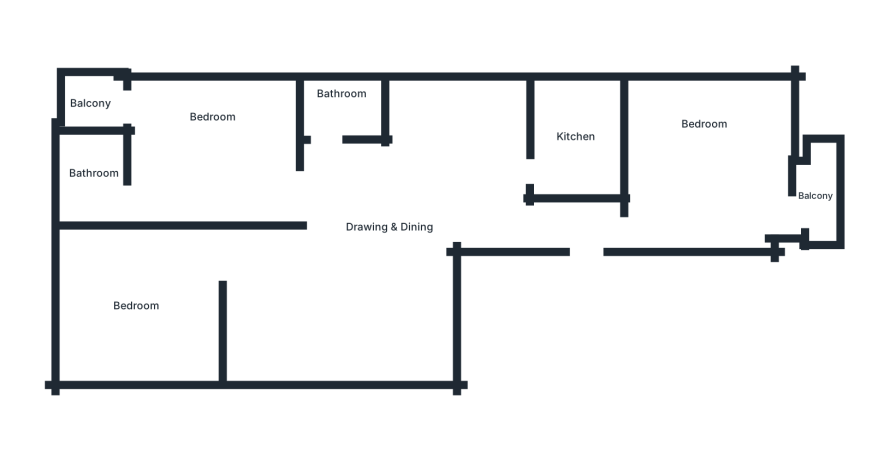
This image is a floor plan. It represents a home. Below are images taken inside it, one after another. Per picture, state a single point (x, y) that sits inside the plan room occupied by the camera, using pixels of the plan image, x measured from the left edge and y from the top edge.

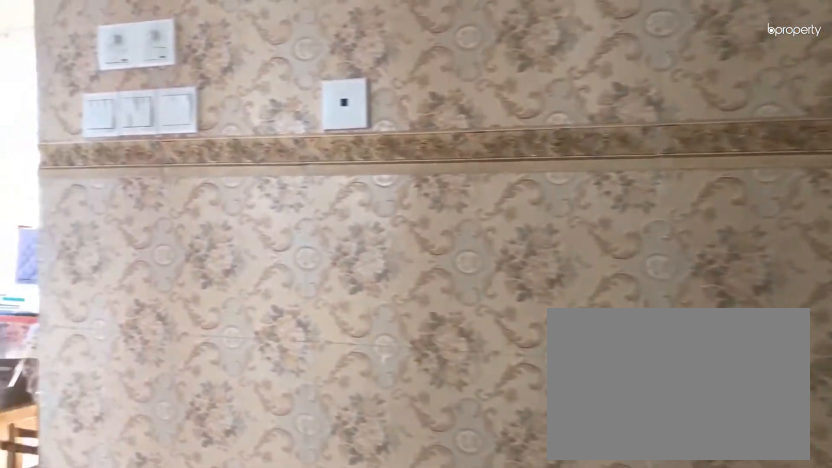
(524, 220)
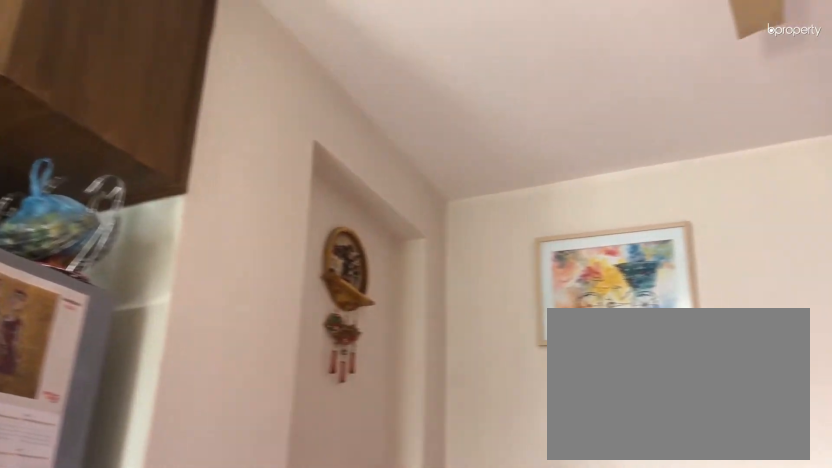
(399, 228)
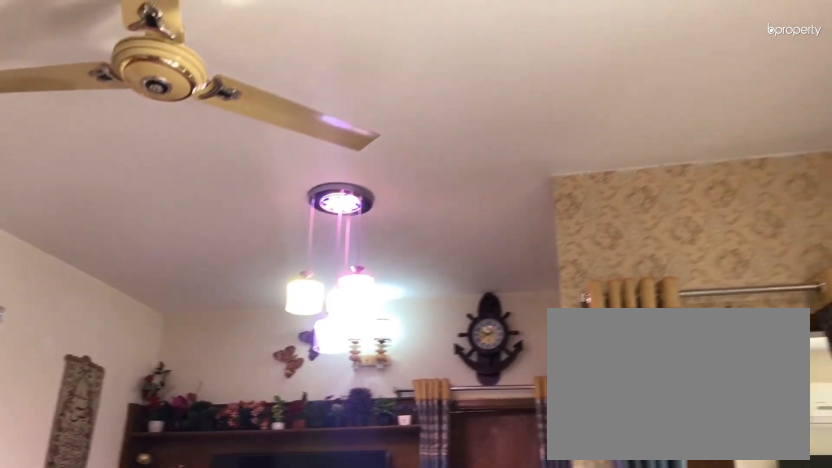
(399, 228)
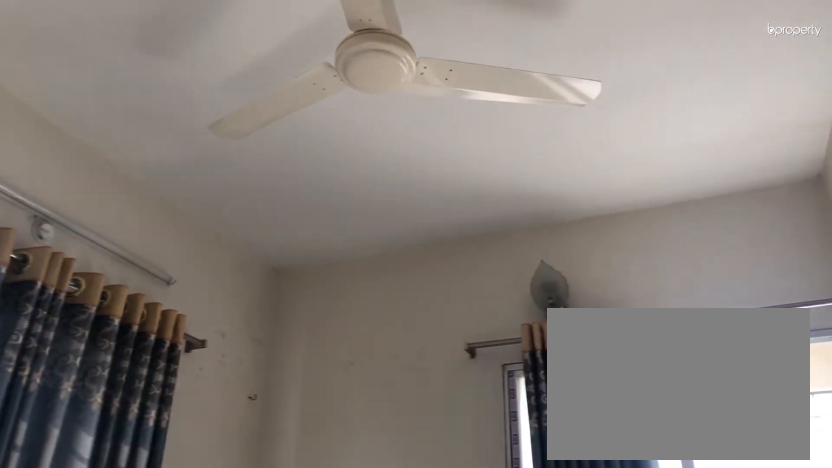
(707, 160)
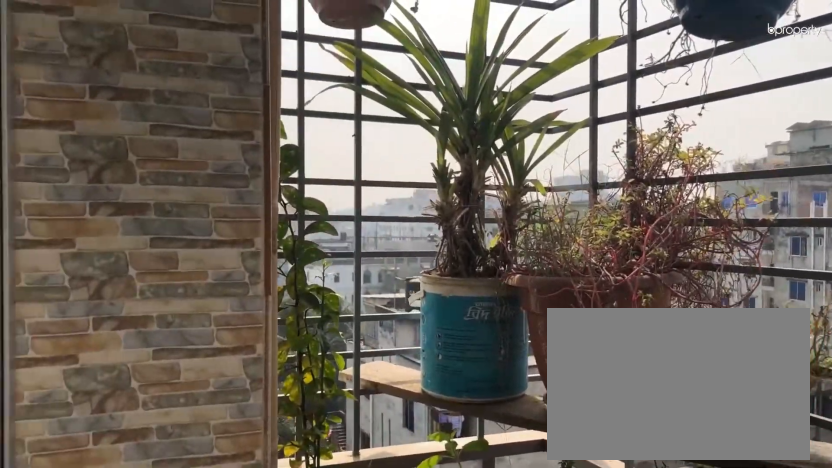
(815, 193)
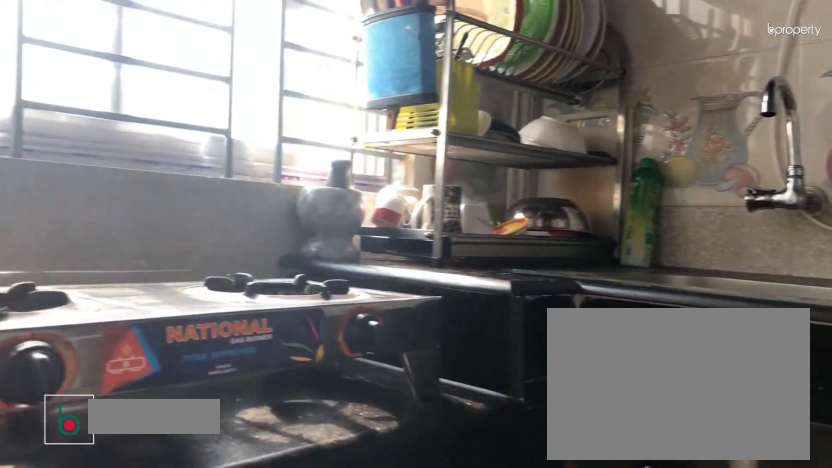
(579, 133)
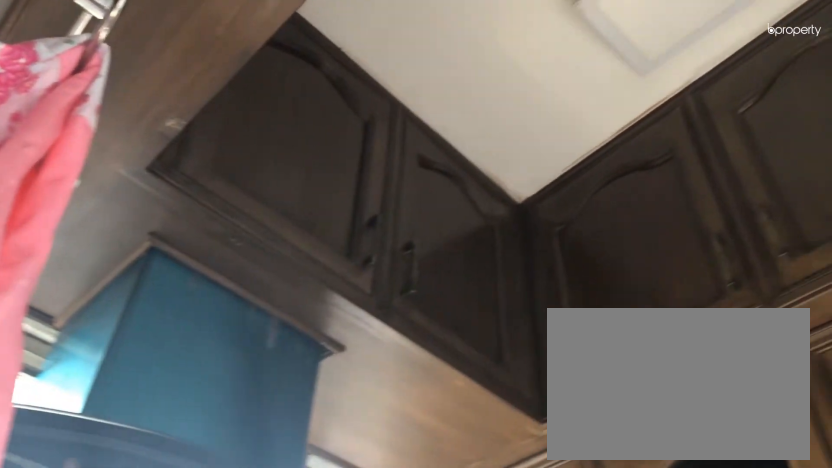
(579, 133)
